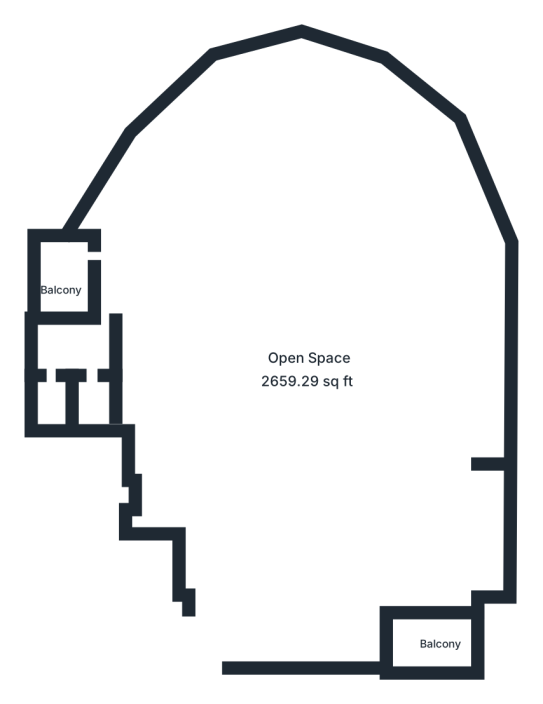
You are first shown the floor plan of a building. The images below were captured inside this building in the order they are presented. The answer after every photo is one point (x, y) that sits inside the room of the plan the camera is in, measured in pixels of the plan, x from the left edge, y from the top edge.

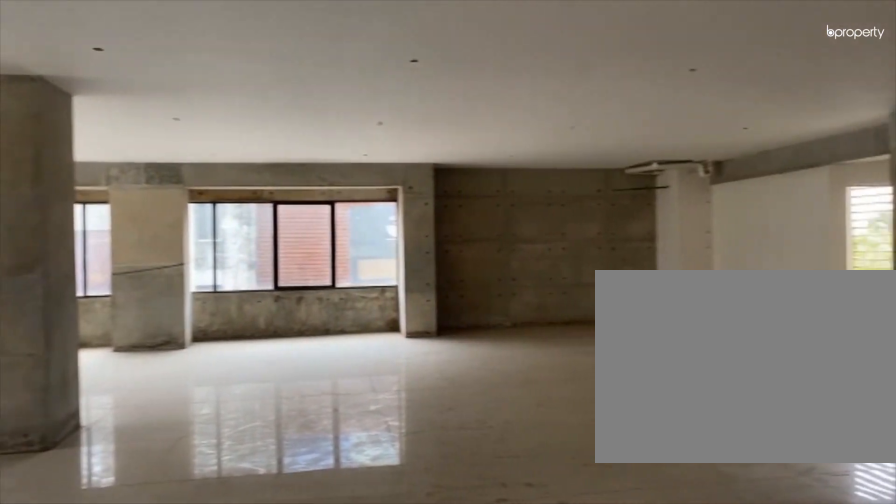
(308, 352)
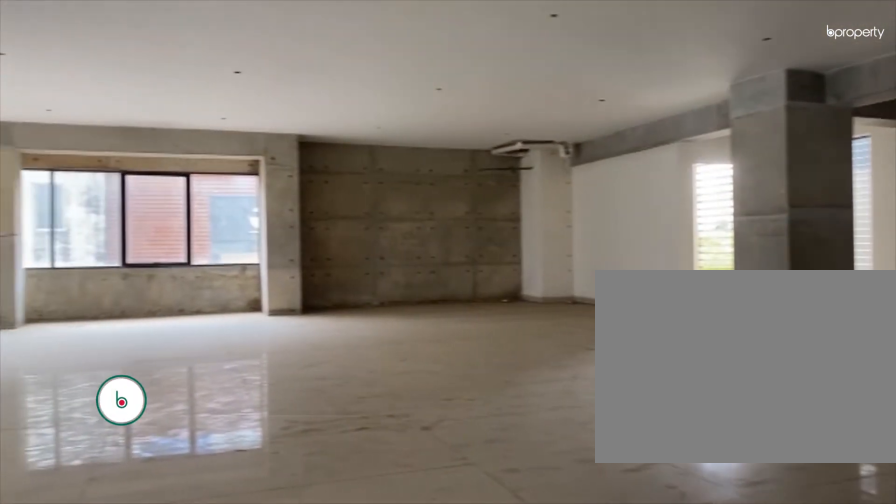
(308, 352)
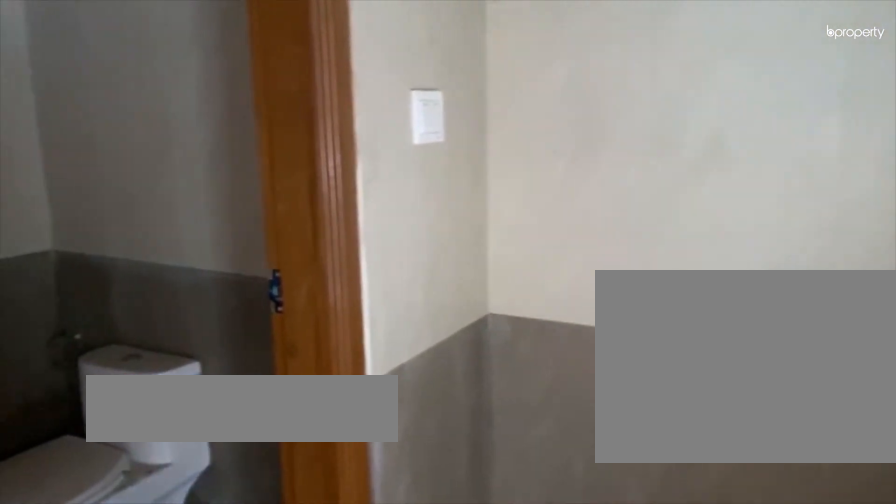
(74, 342)
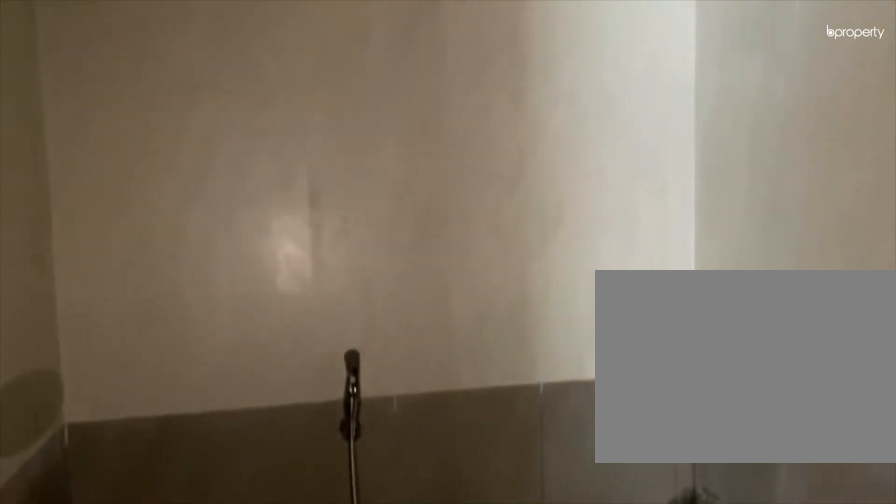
(57, 394)
